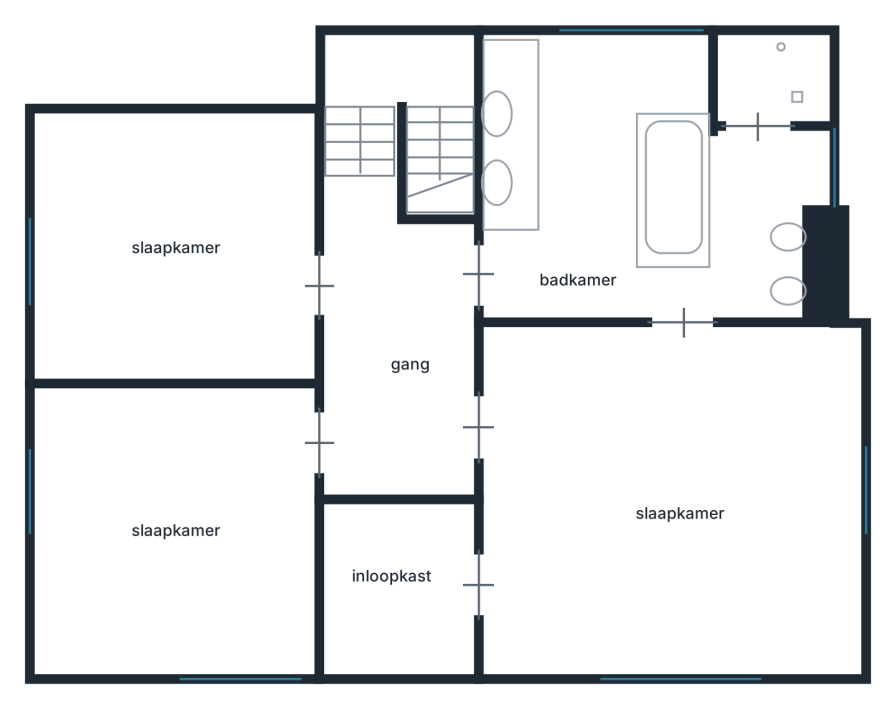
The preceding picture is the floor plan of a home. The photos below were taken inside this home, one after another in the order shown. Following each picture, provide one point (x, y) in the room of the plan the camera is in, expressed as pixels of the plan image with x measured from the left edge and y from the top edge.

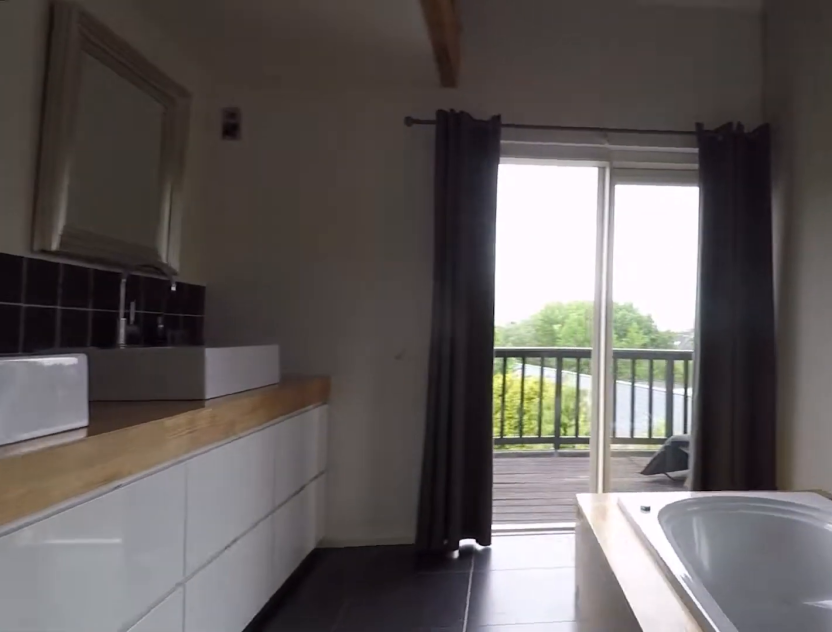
(693, 96)
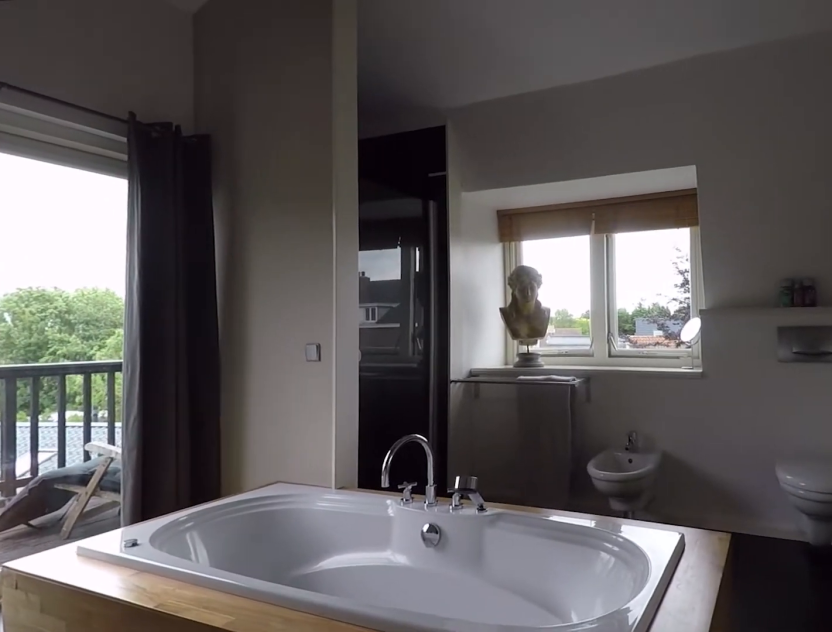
(693, 96)
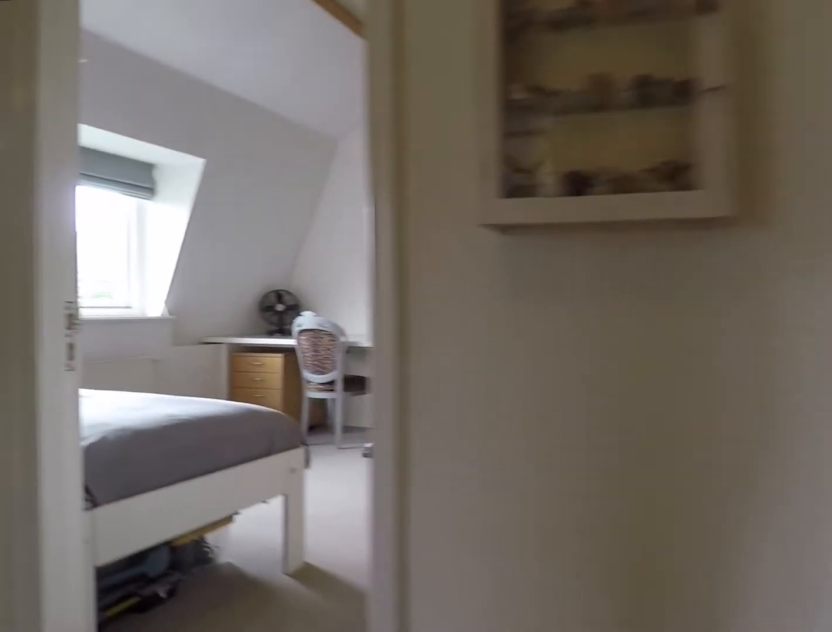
(397, 348)
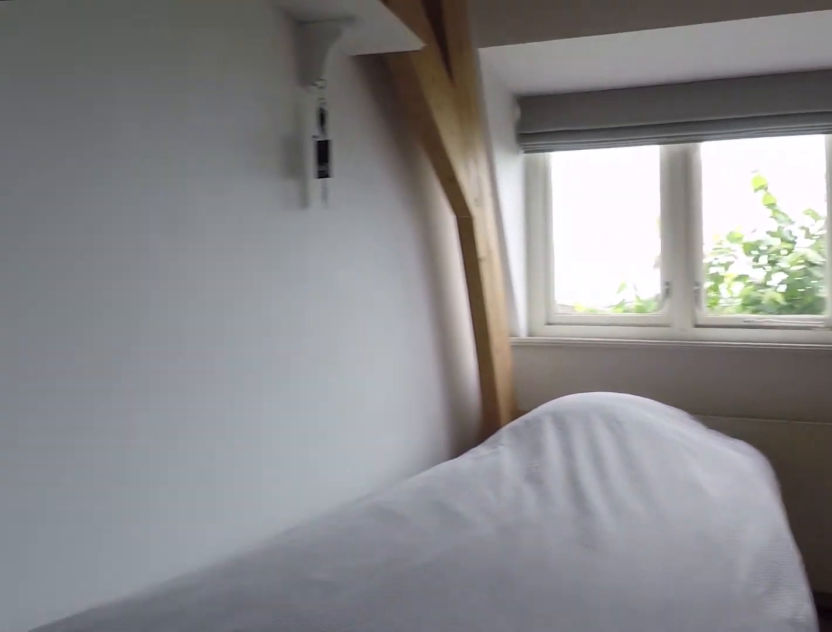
(176, 528)
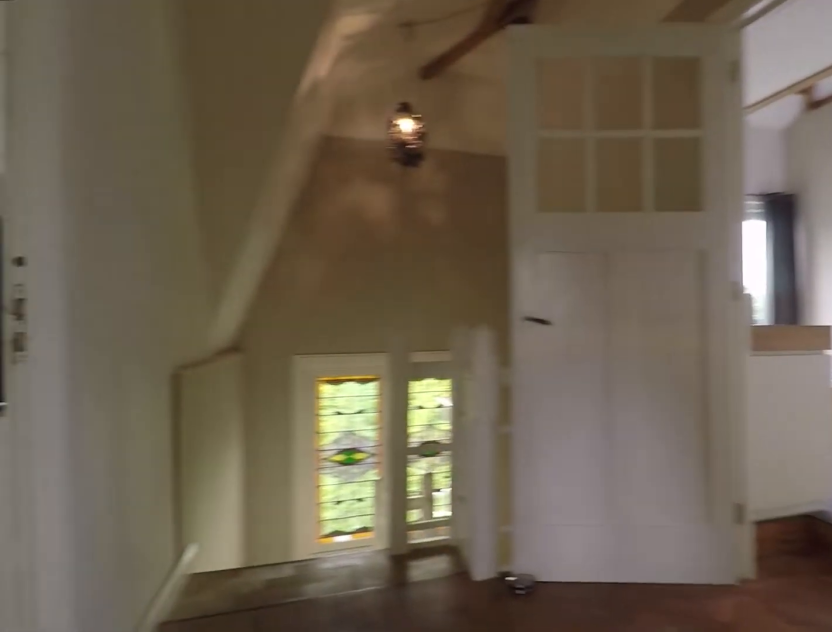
(397, 348)
